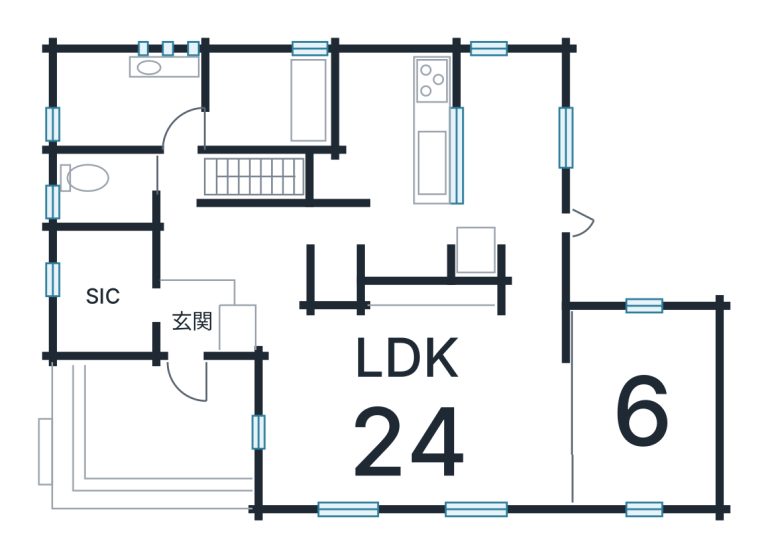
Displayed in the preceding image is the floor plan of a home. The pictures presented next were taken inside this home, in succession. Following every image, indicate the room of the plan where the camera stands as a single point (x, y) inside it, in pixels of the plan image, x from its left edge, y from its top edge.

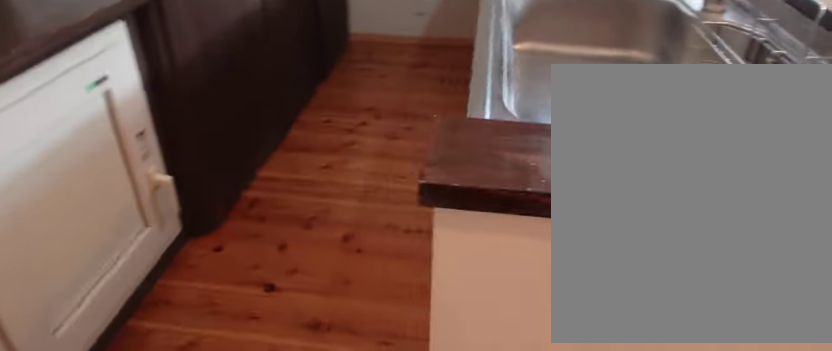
(385, 151)
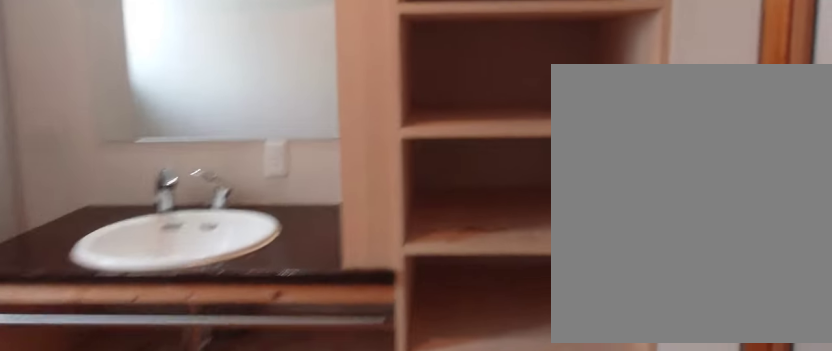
(123, 93)
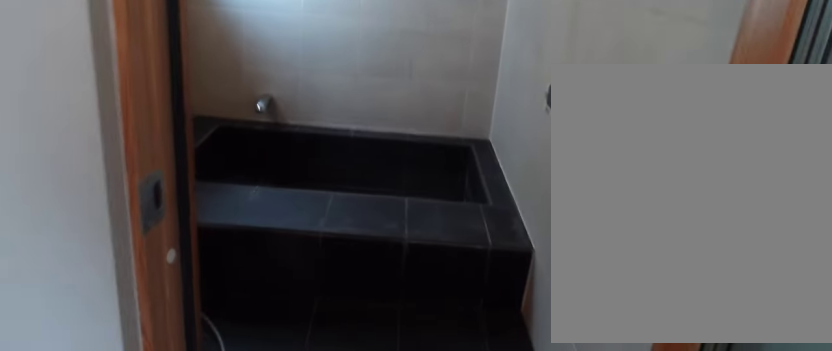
(262, 103)
